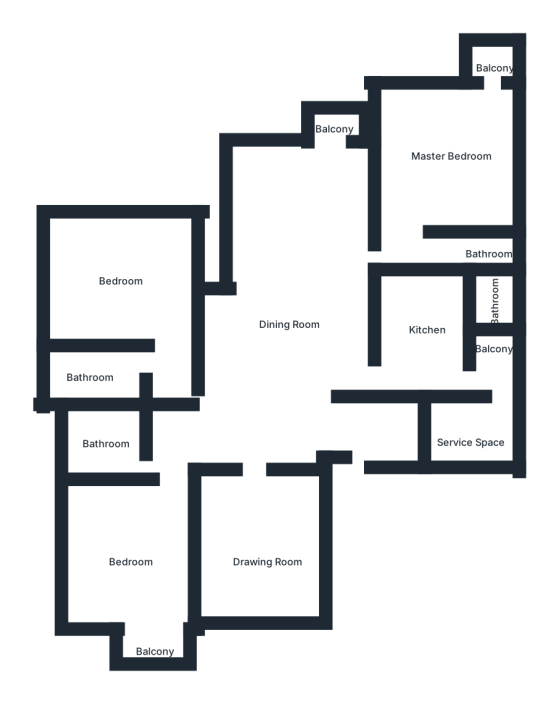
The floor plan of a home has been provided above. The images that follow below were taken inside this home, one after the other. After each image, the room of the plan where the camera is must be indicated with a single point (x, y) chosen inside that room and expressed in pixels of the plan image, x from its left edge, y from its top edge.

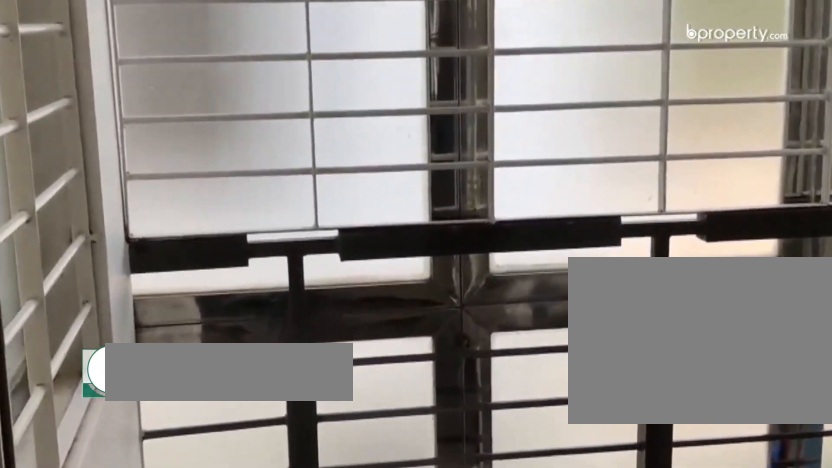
(145, 648)
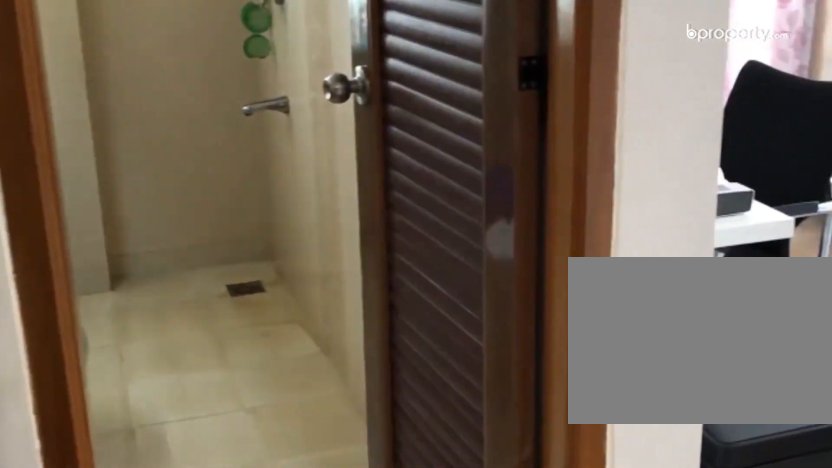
(131, 289)
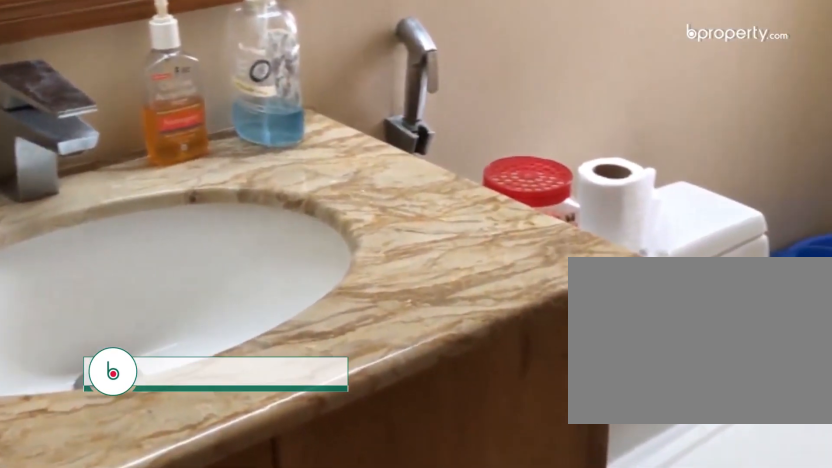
(106, 370)
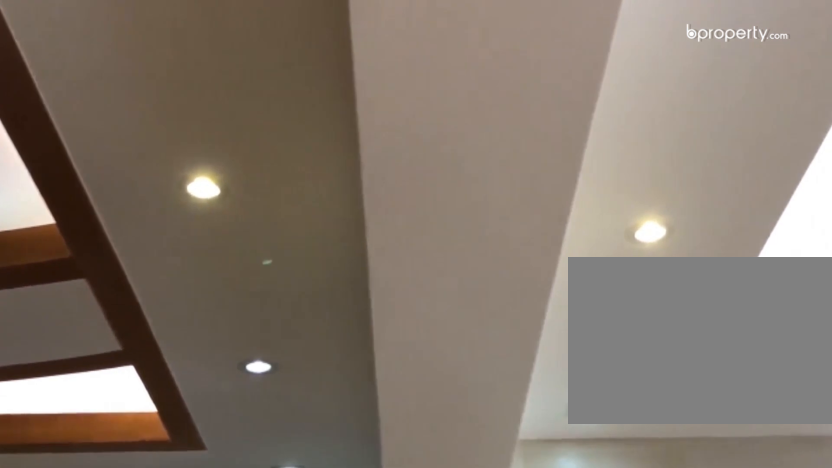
(311, 239)
